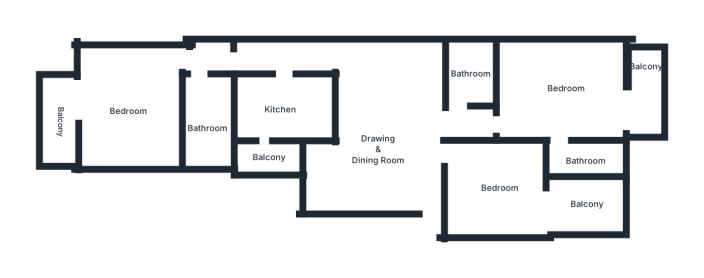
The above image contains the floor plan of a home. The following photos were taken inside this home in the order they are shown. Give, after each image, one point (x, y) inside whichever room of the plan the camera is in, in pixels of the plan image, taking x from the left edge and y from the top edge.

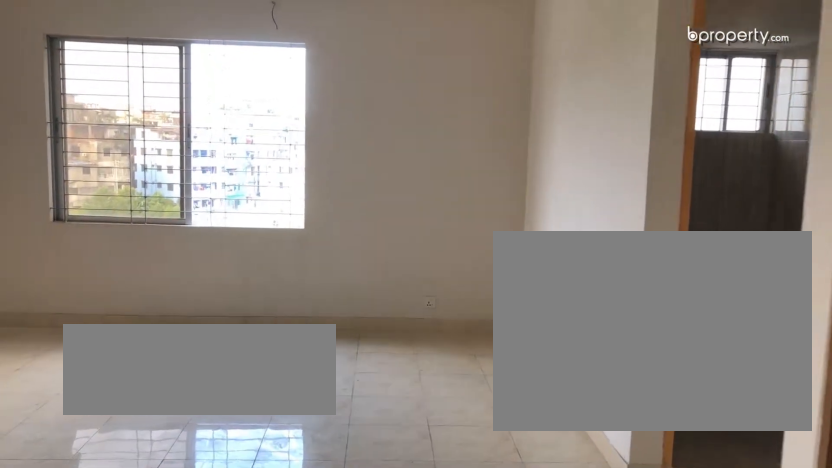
(376, 160)
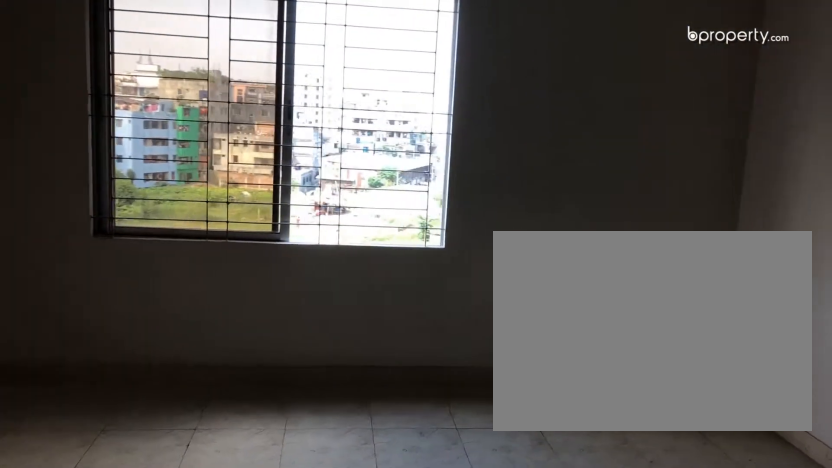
(376, 160)
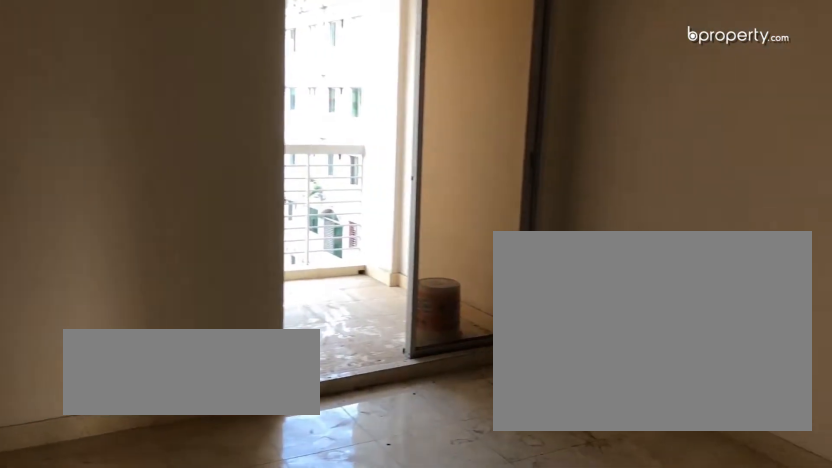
(500, 205)
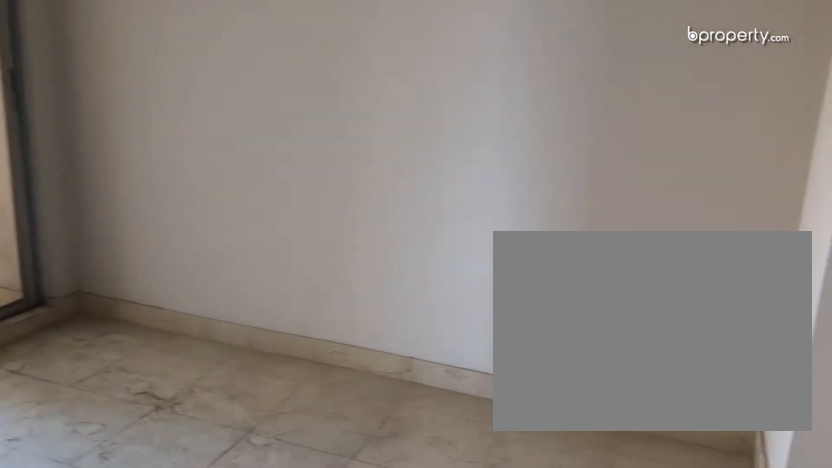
(500, 205)
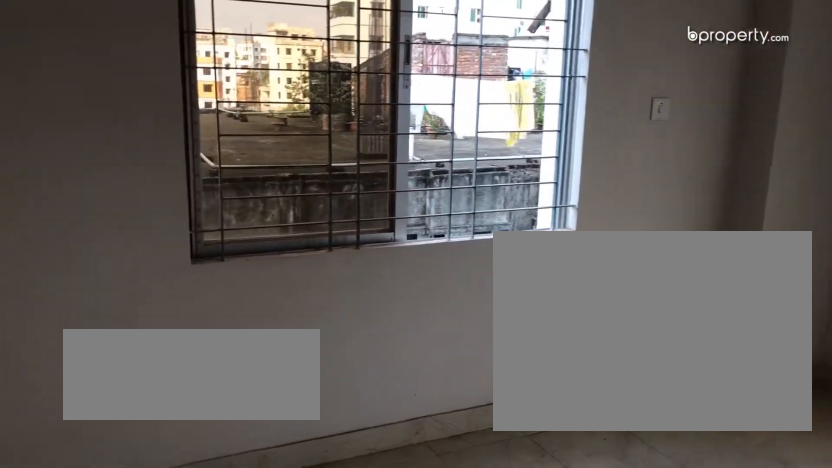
(562, 100)
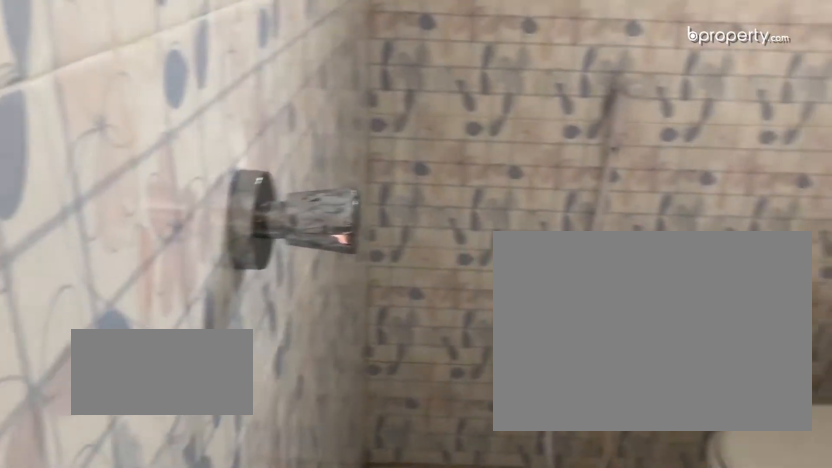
(584, 162)
